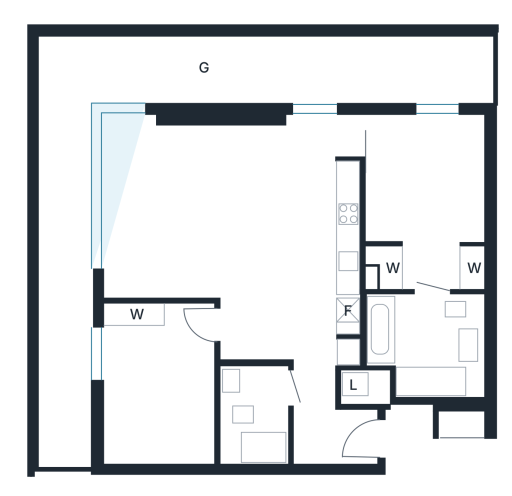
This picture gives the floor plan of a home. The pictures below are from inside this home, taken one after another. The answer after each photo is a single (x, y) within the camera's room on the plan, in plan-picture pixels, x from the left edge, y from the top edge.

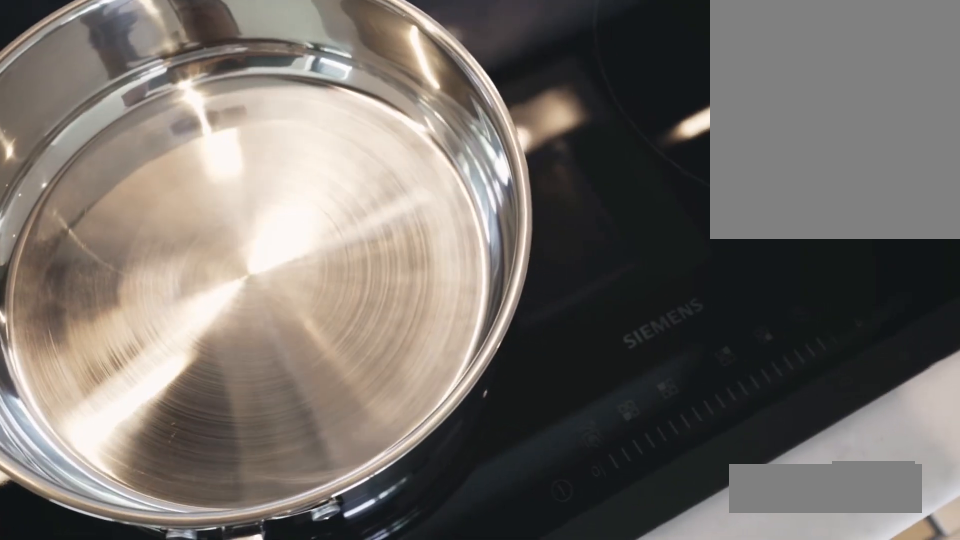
(295, 234)
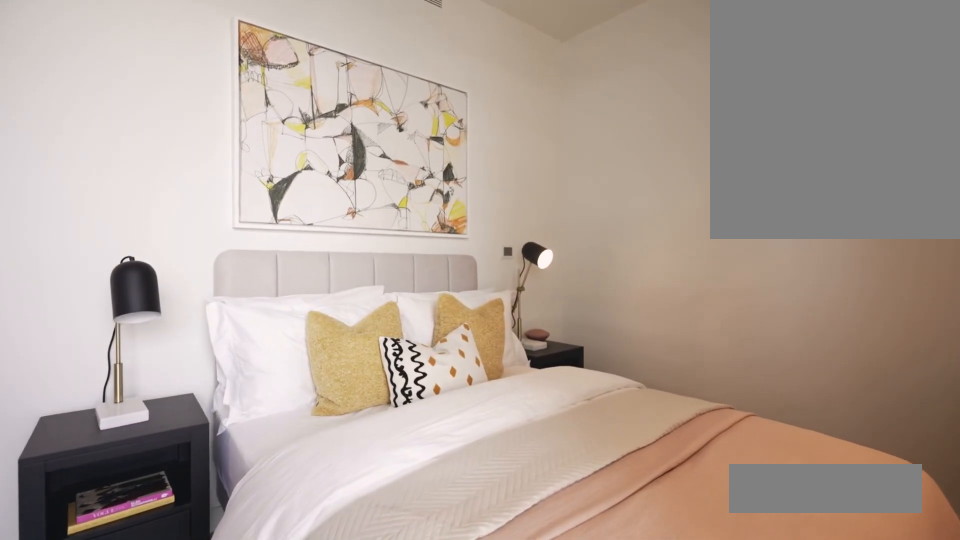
(158, 373)
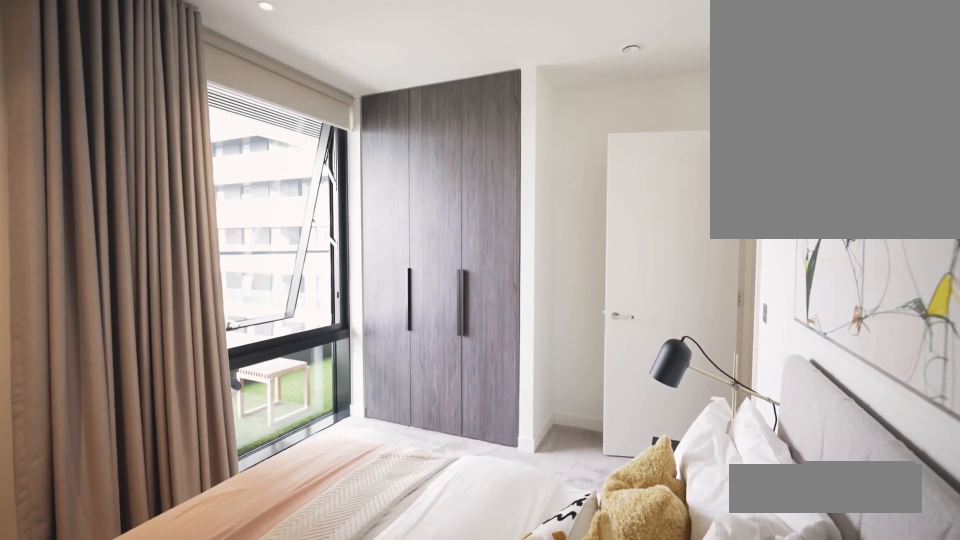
(158, 374)
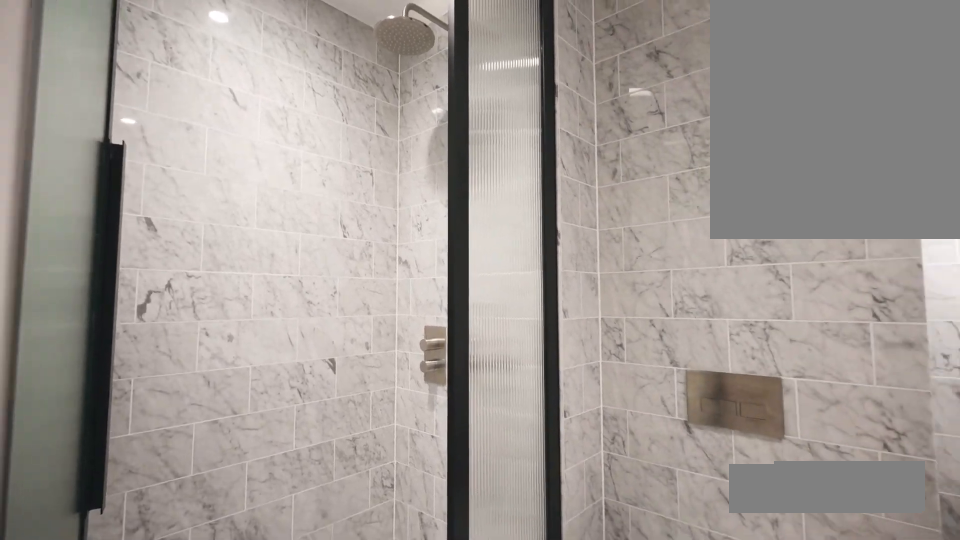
(257, 406)
